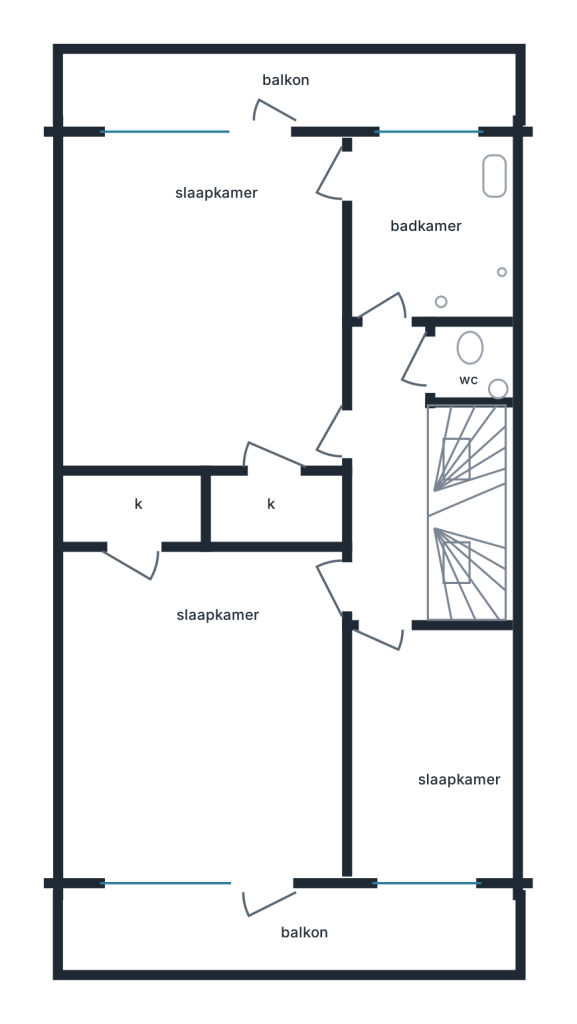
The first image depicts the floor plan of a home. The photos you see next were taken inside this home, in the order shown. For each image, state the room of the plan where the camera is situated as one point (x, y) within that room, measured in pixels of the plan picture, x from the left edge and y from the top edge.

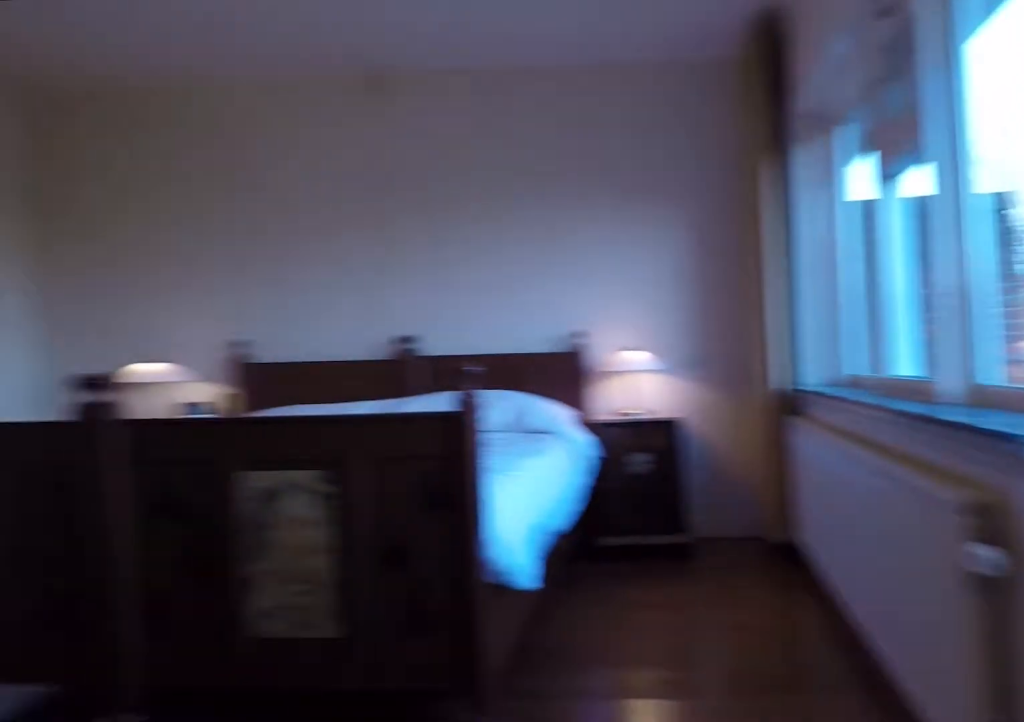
(206, 299)
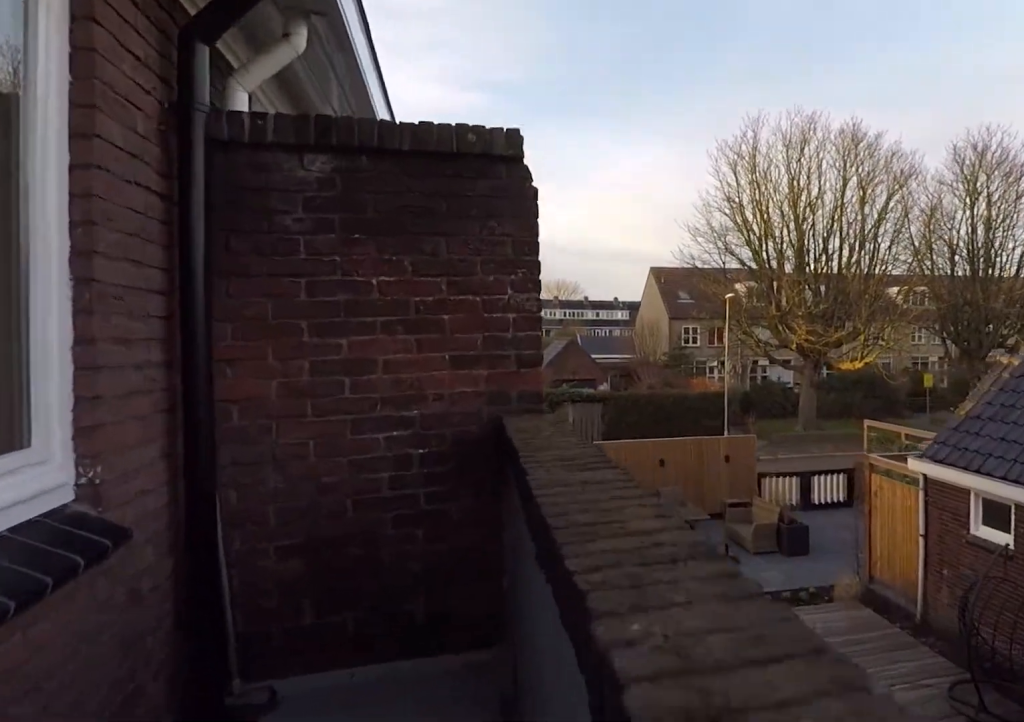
(283, 89)
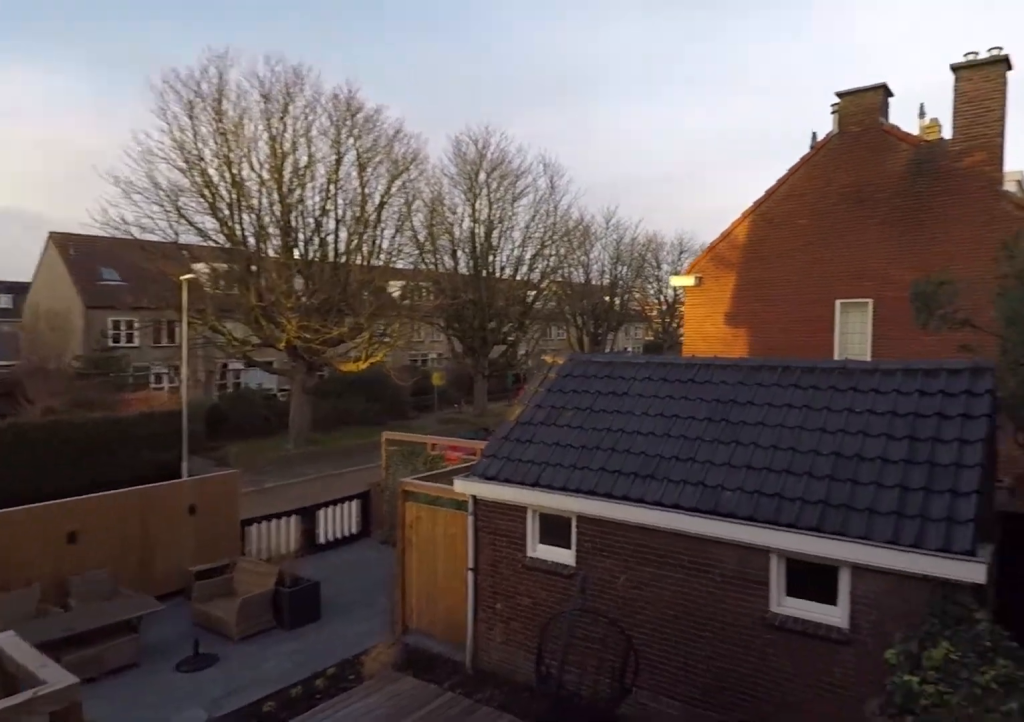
(283, 89)
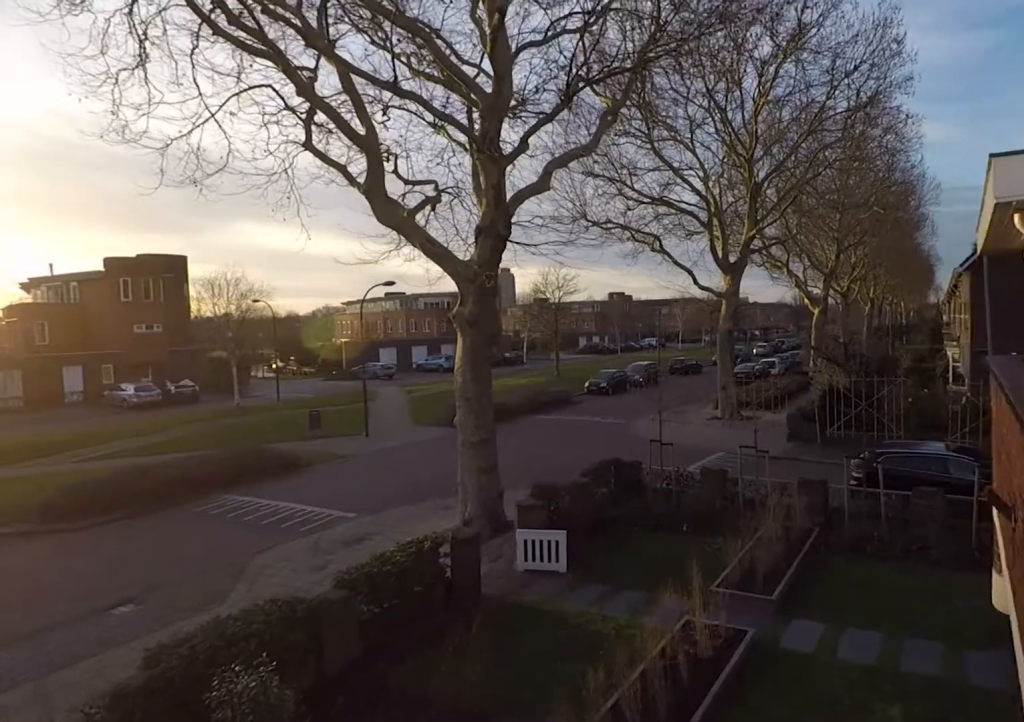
(284, 933)
